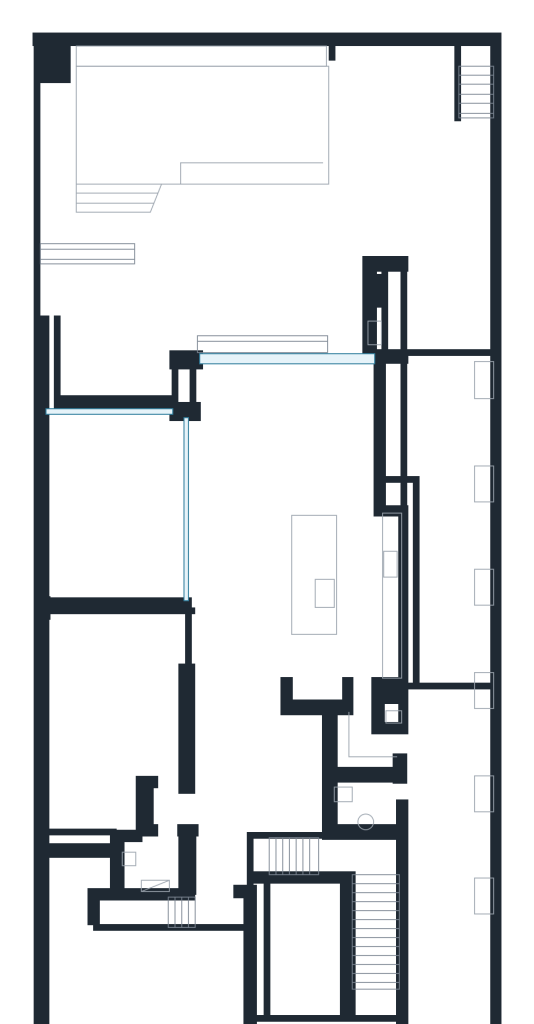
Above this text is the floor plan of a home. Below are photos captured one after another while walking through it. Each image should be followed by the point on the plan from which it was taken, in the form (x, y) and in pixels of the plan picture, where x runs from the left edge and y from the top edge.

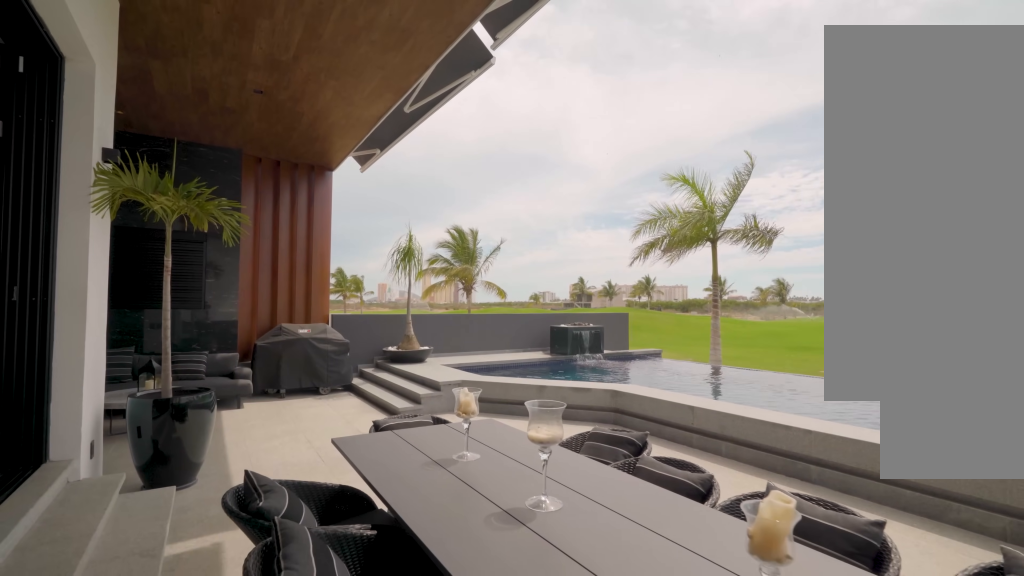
(335, 323)
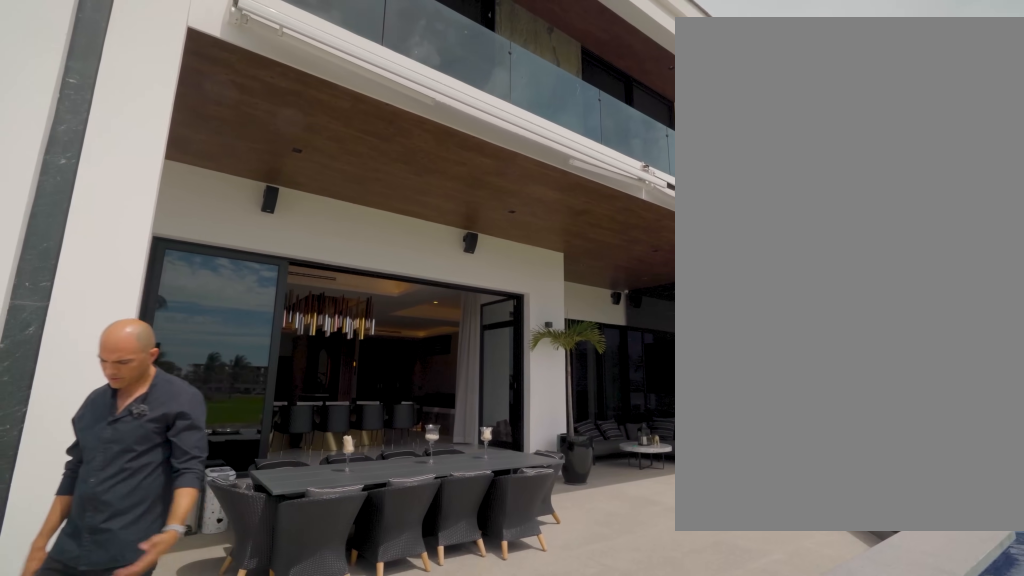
(362, 167)
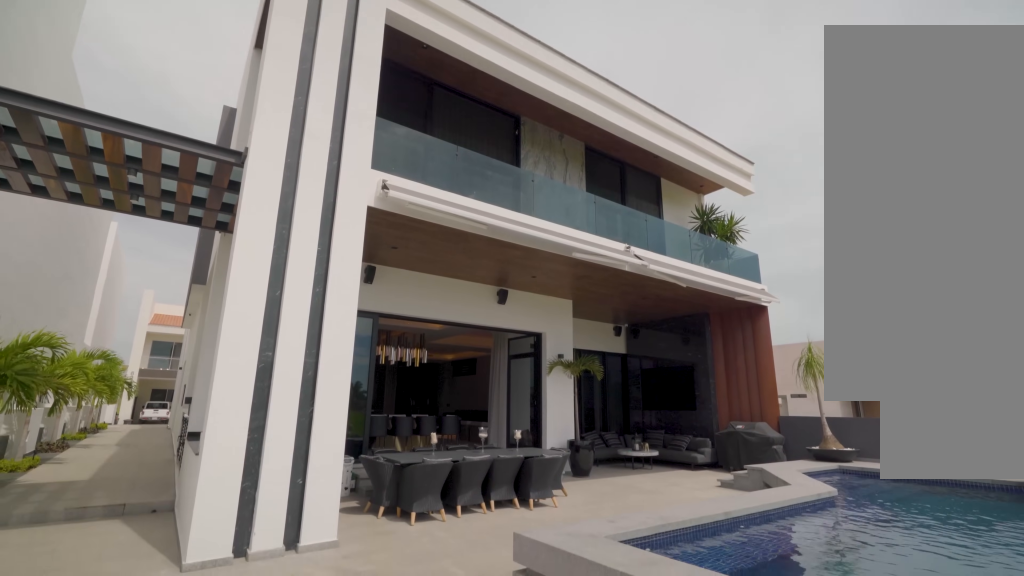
(422, 133)
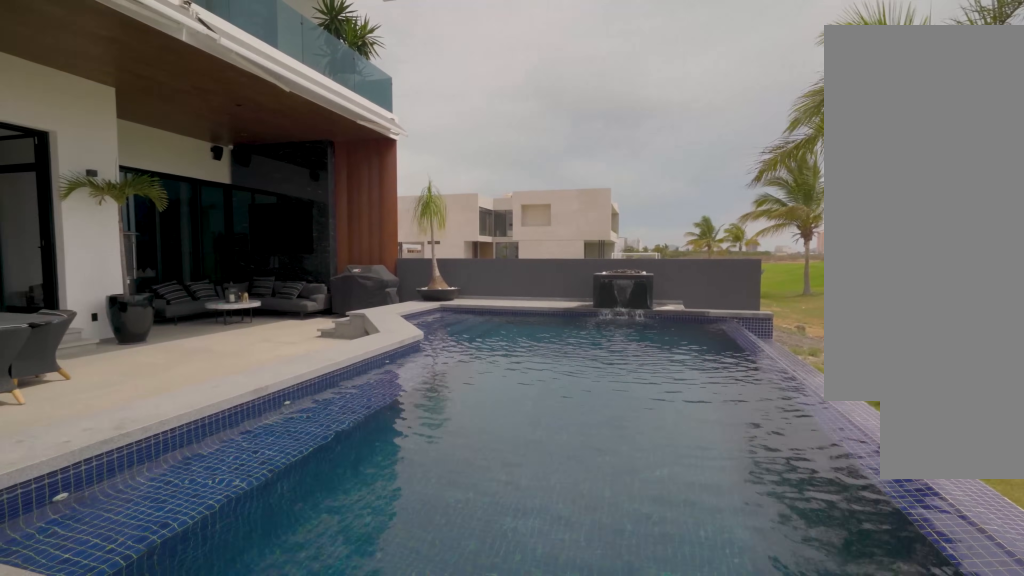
(369, 130)
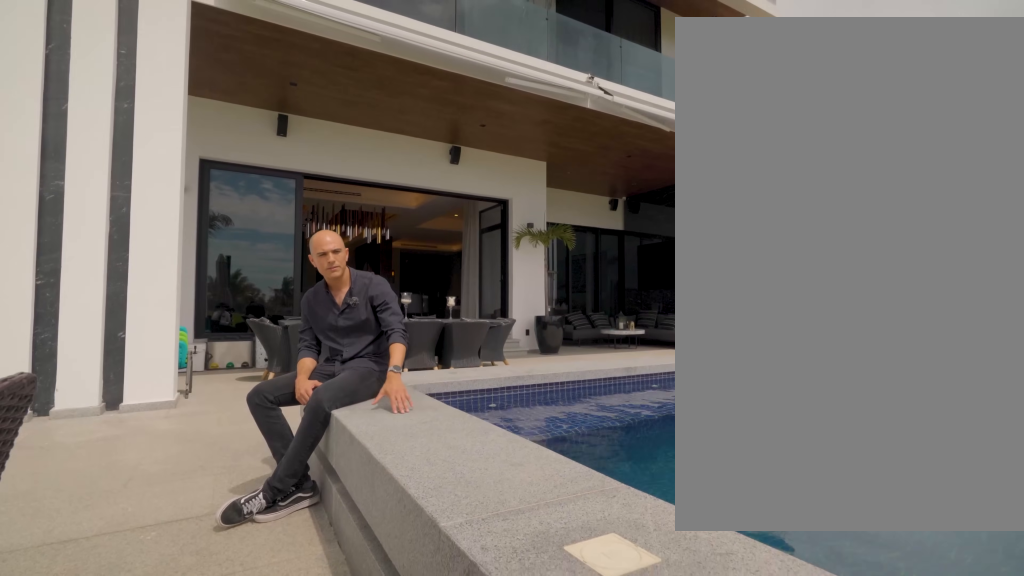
(369, 130)
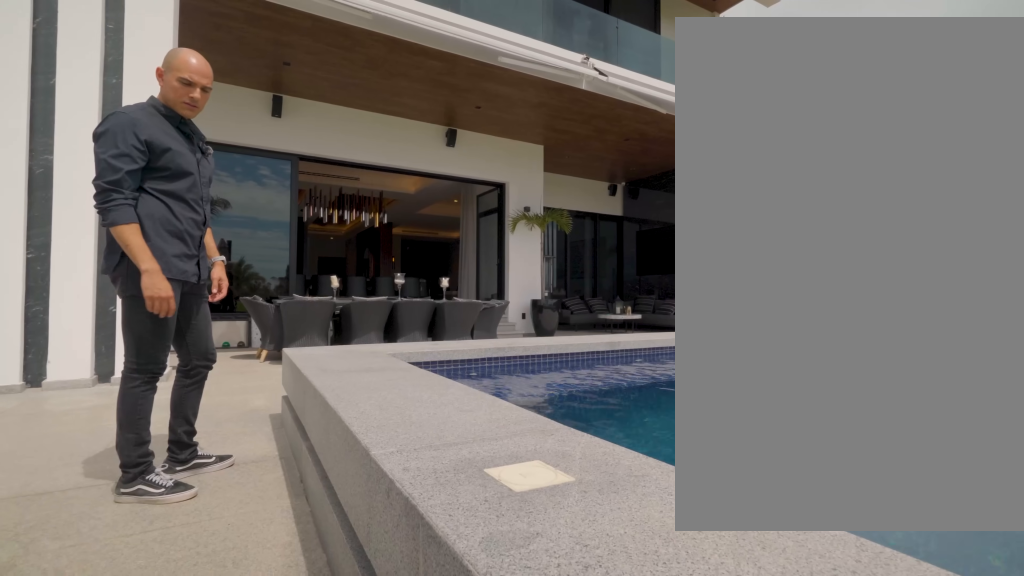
(369, 130)
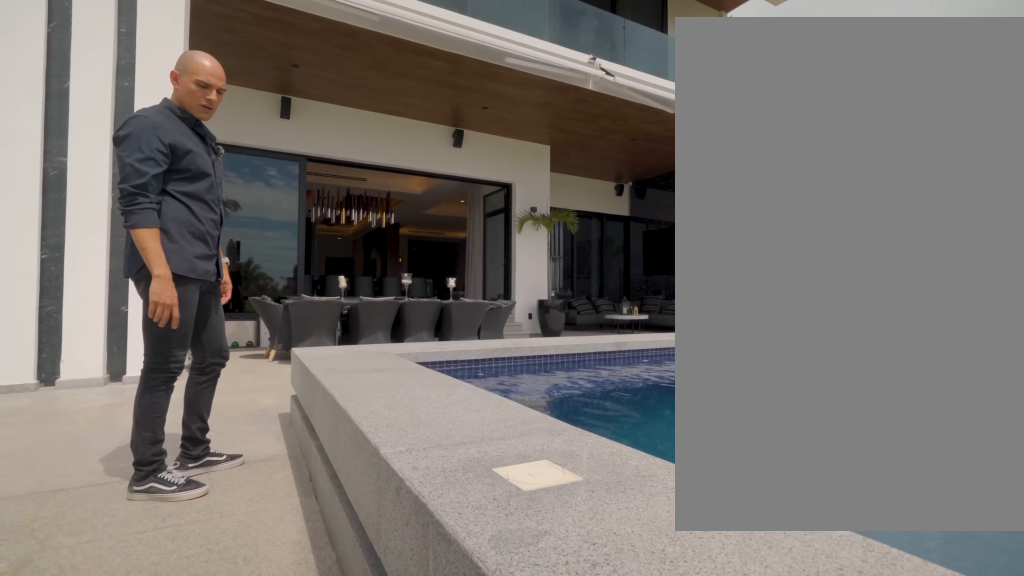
(369, 110)
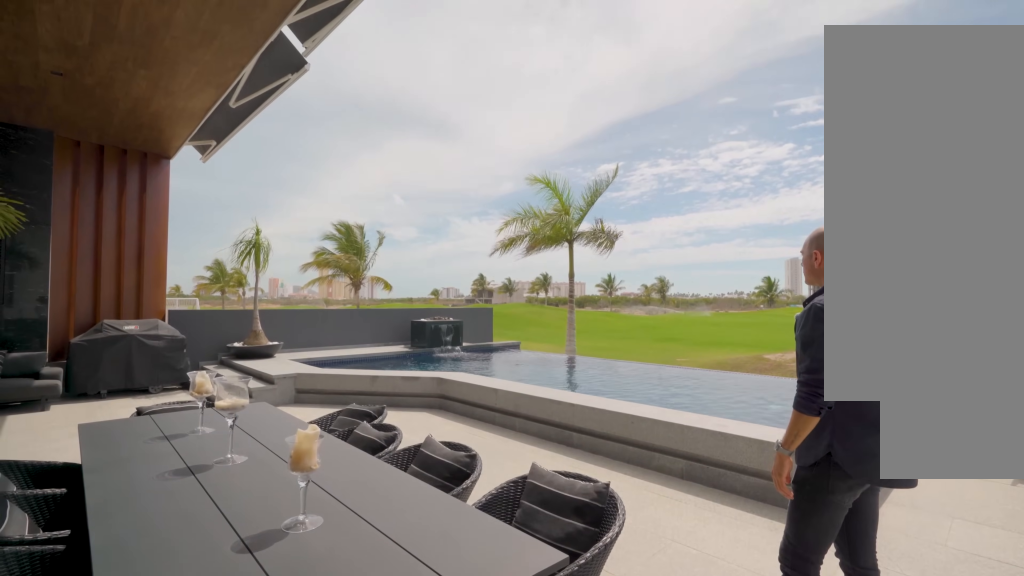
(335, 316)
